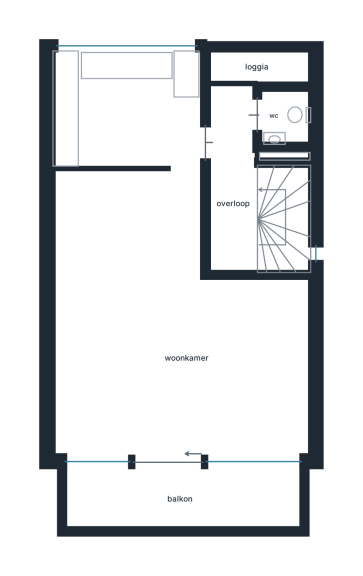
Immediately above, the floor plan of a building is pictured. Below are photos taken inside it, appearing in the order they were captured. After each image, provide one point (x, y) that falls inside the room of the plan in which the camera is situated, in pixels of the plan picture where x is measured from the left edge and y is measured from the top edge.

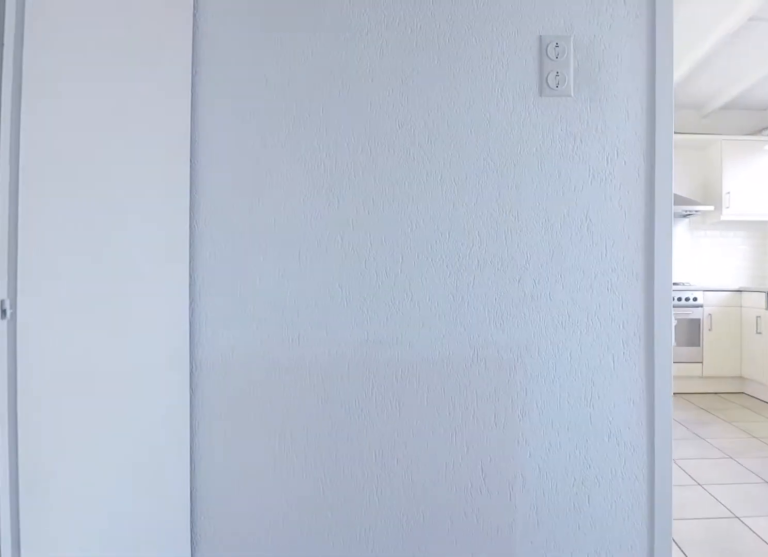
(232, 181)
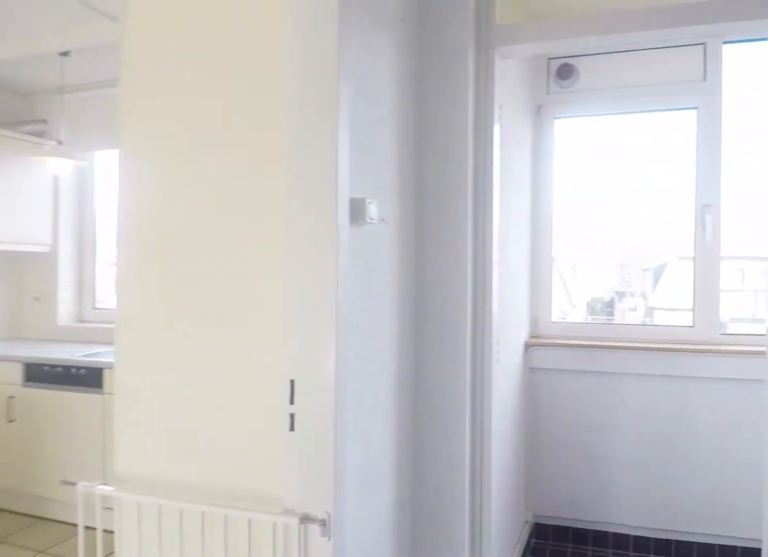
(232, 181)
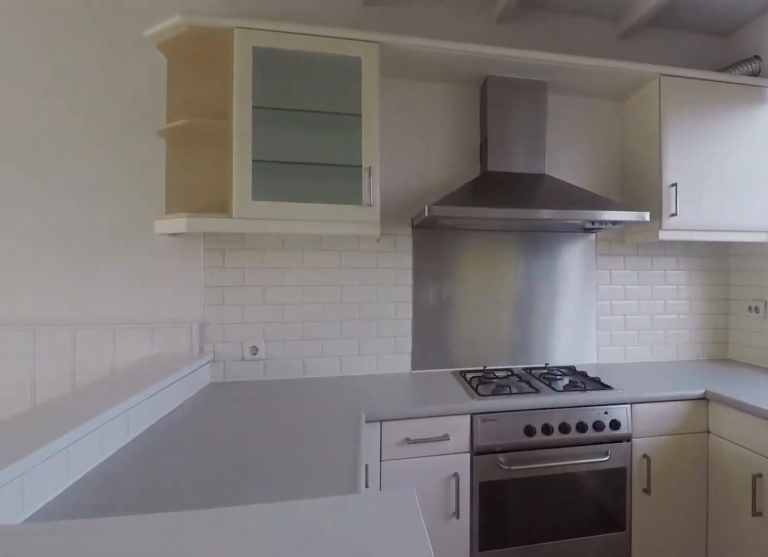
(111, 84)
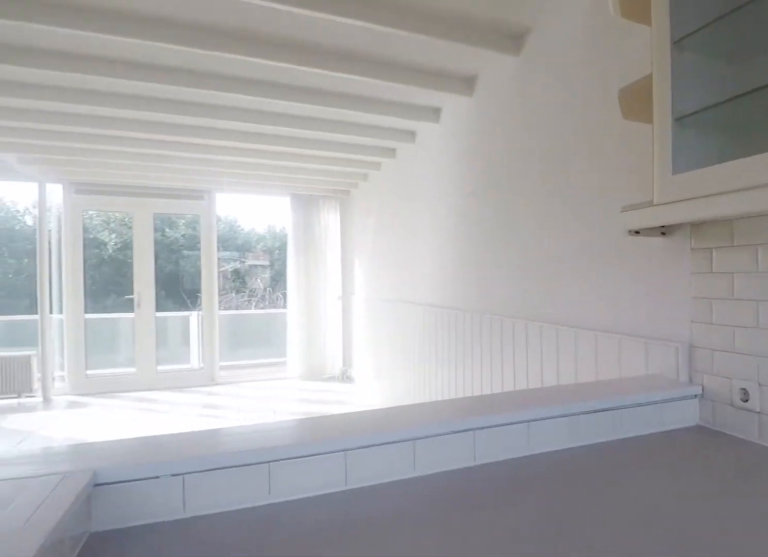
(111, 84)
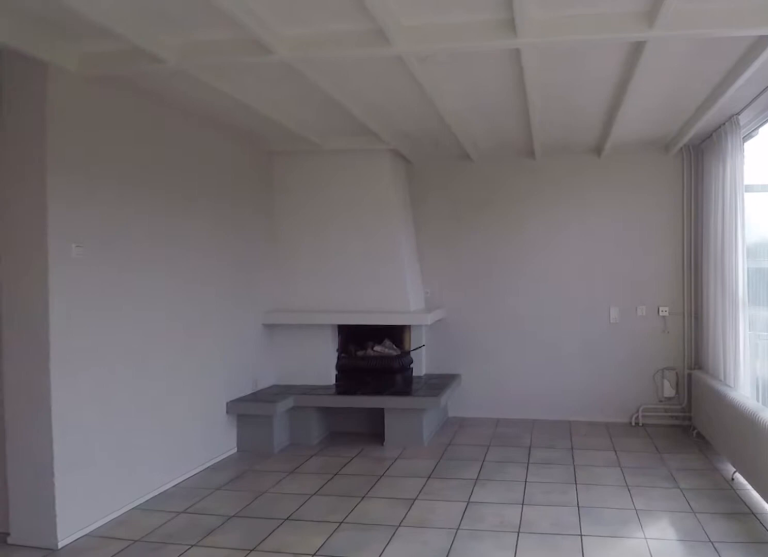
(265, 372)
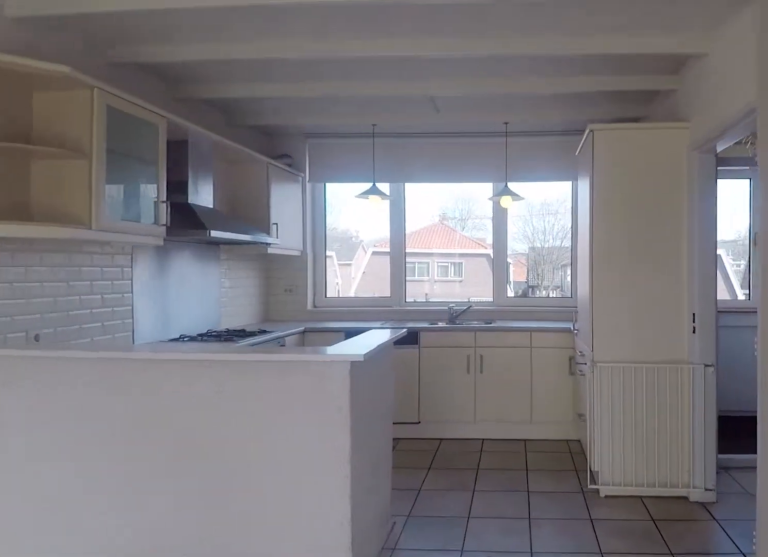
(167, 332)
